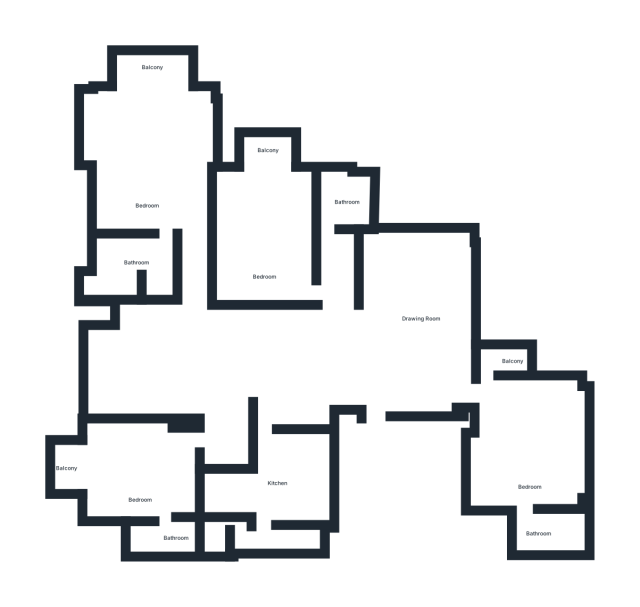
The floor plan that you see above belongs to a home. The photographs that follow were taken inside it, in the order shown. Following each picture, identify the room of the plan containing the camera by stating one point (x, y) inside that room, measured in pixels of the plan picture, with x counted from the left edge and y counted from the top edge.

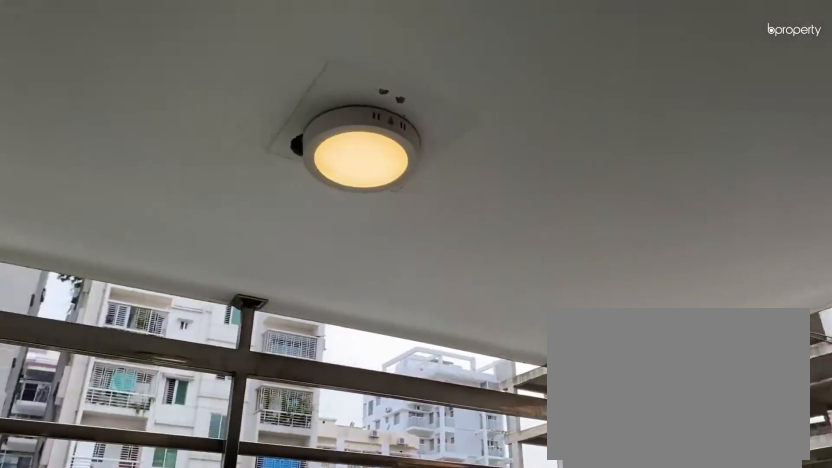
(60, 469)
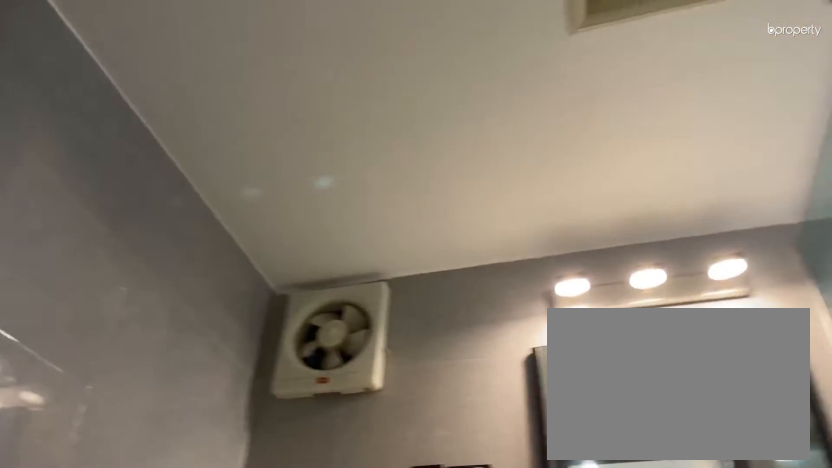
(162, 537)
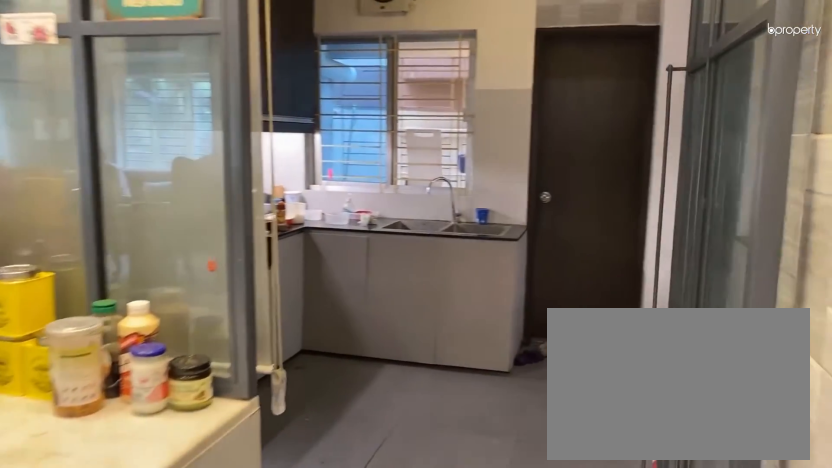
(276, 412)
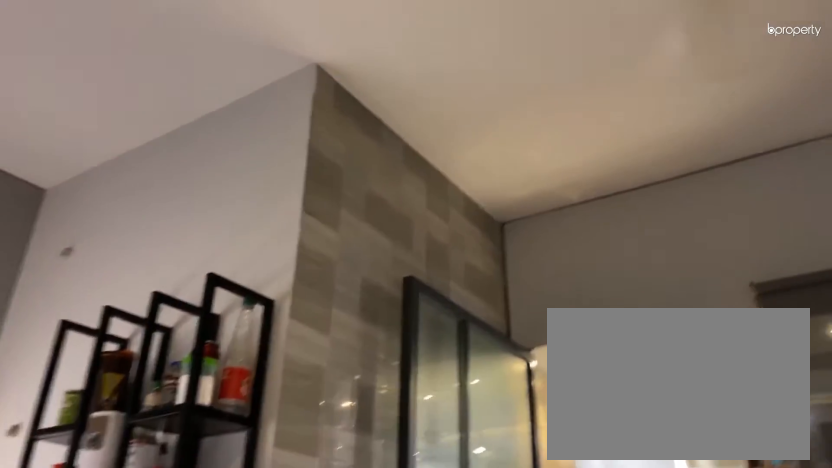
(280, 477)
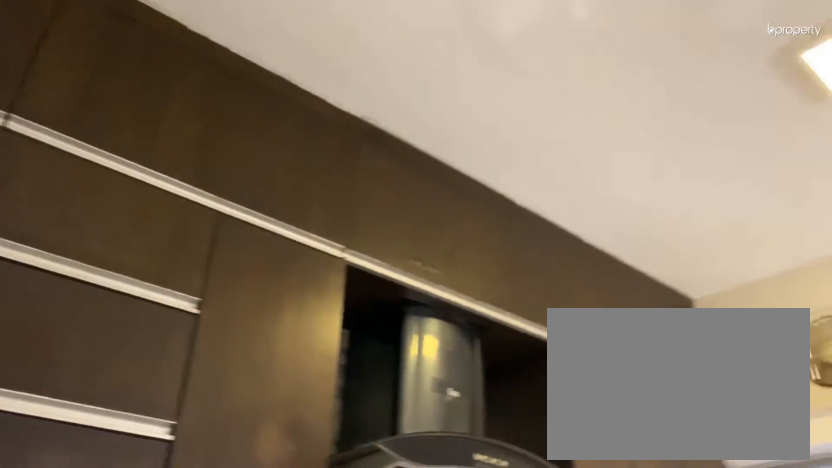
(280, 477)
